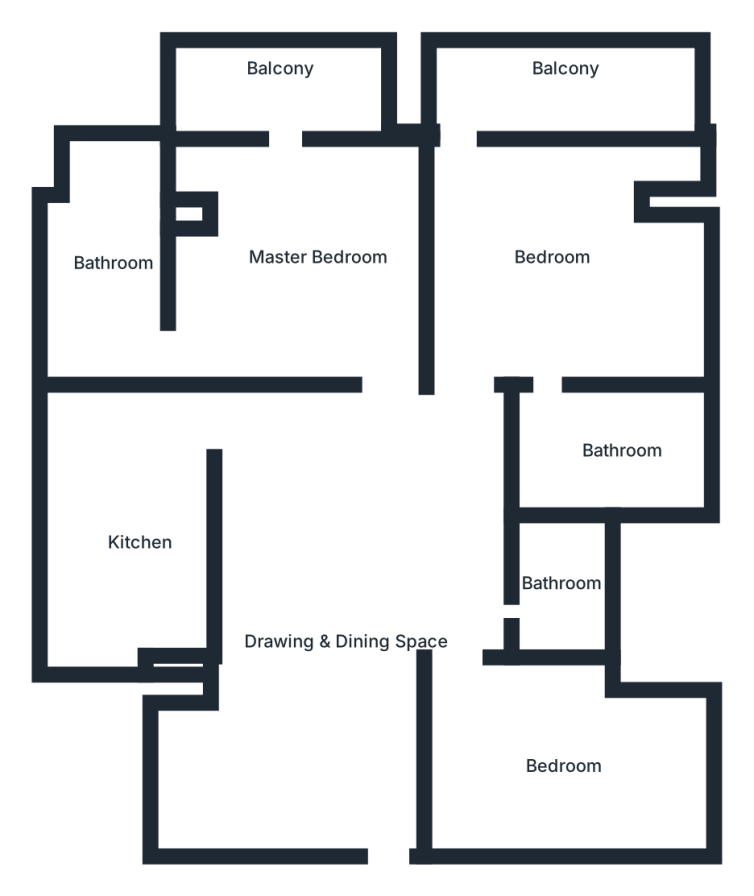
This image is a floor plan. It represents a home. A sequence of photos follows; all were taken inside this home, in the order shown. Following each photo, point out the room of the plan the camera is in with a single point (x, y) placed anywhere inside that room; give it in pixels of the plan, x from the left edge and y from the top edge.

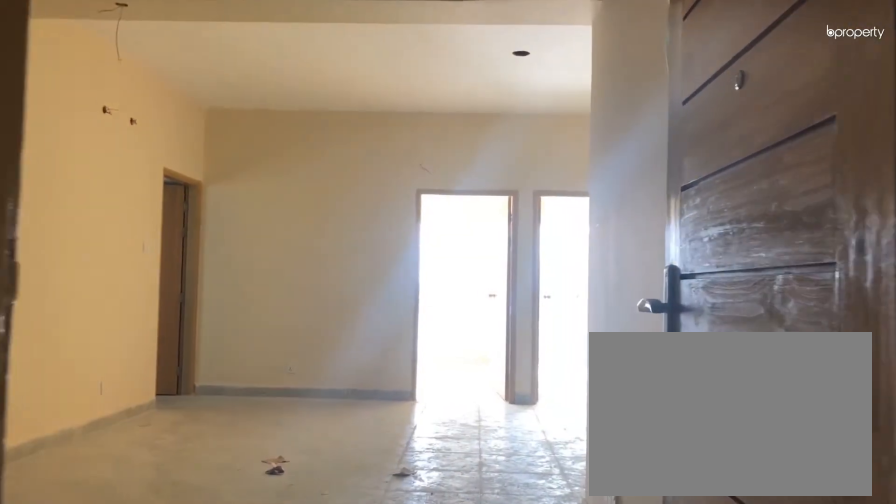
(376, 793)
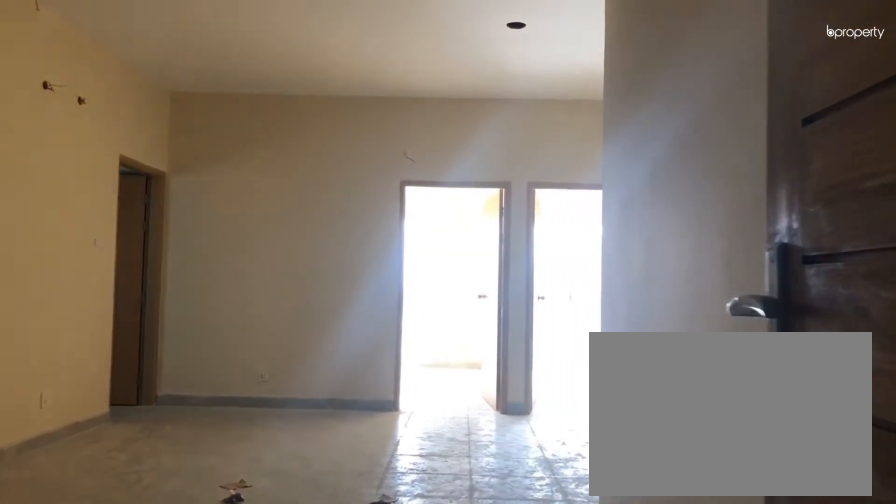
(376, 793)
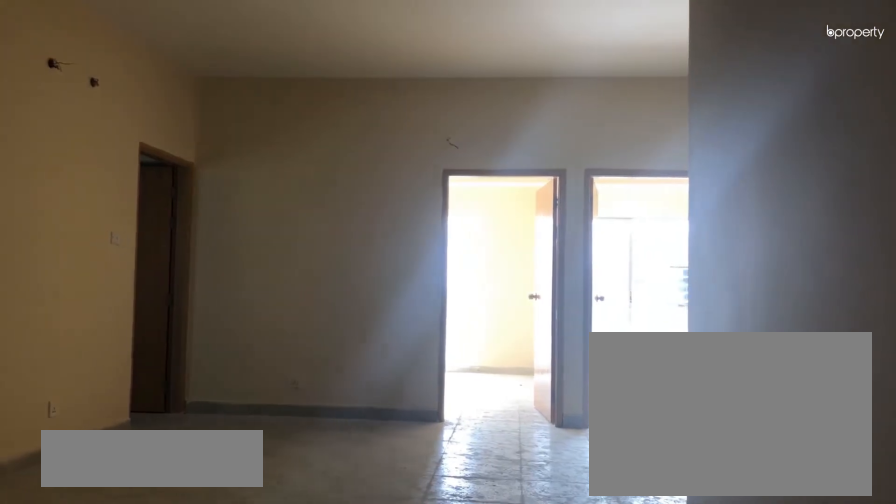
(363, 604)
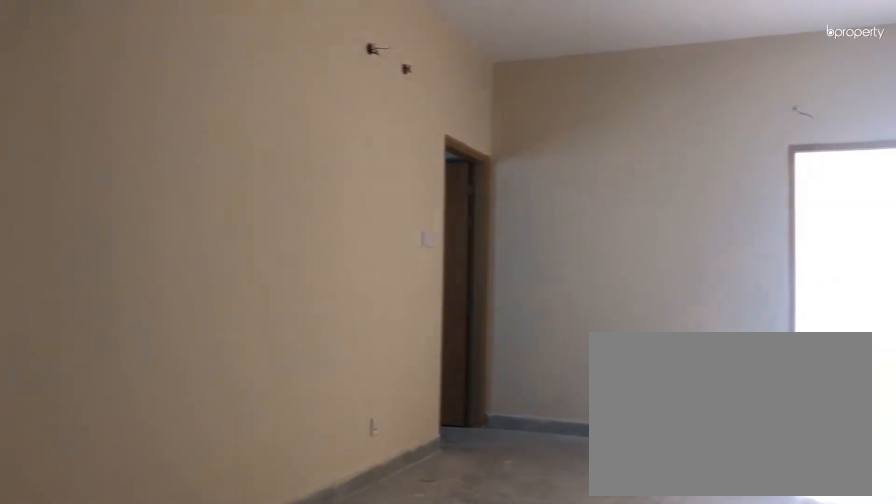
(363, 604)
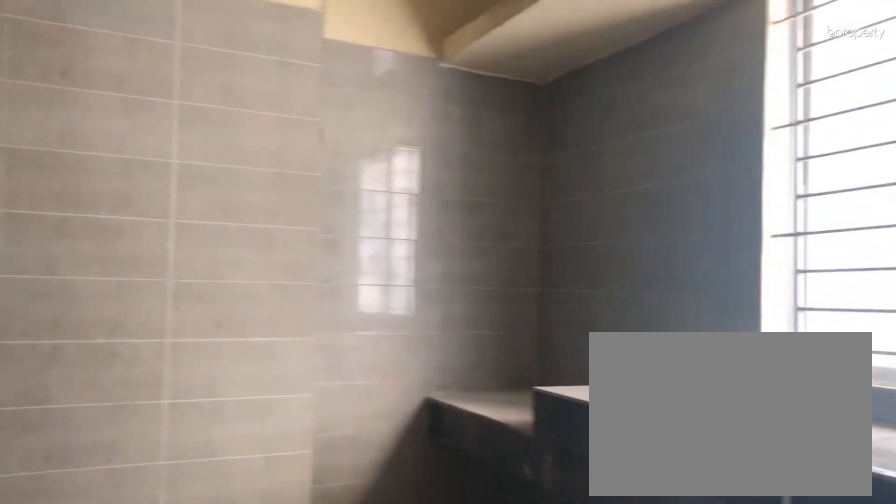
(131, 548)
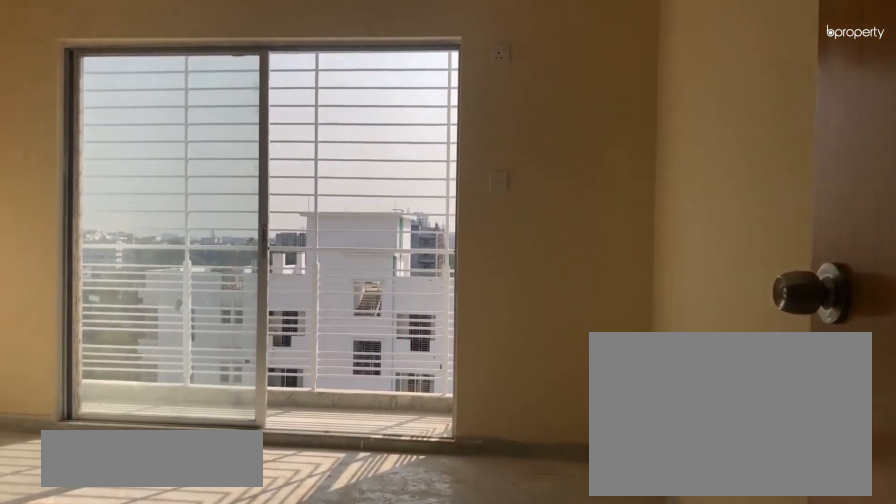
(340, 259)
